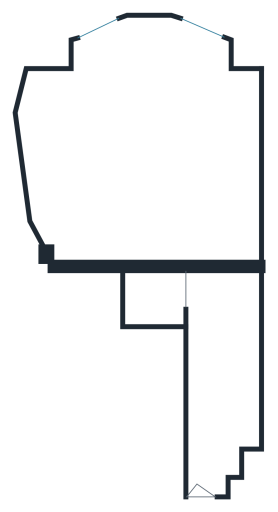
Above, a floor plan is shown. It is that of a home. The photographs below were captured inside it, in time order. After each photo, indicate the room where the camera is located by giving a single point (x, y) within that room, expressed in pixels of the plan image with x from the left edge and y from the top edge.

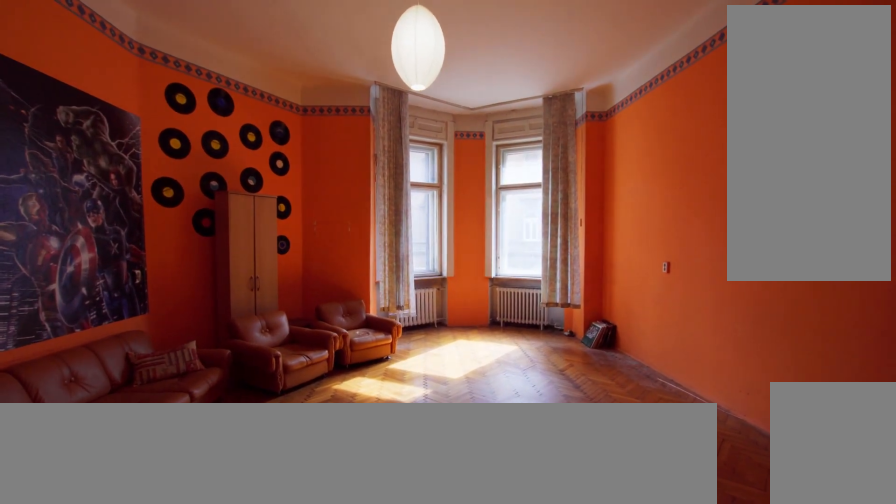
(145, 140)
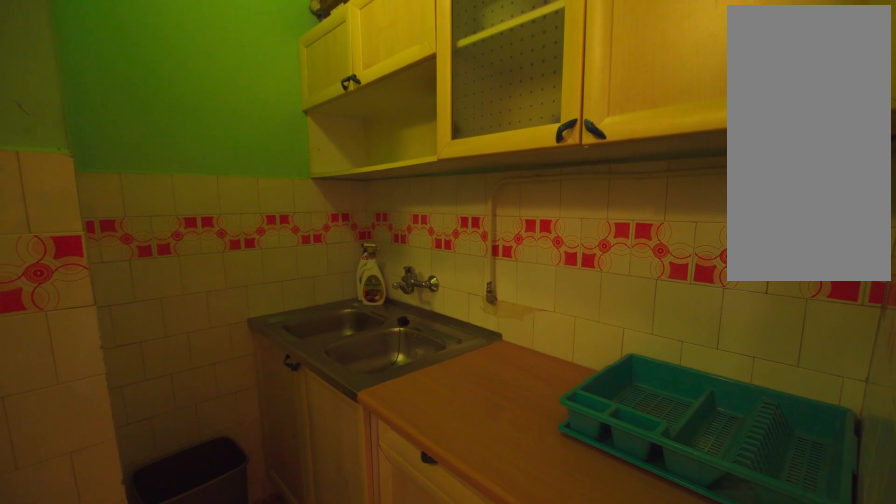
(153, 297)
